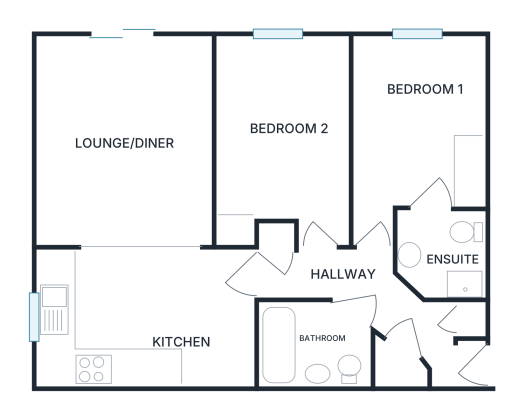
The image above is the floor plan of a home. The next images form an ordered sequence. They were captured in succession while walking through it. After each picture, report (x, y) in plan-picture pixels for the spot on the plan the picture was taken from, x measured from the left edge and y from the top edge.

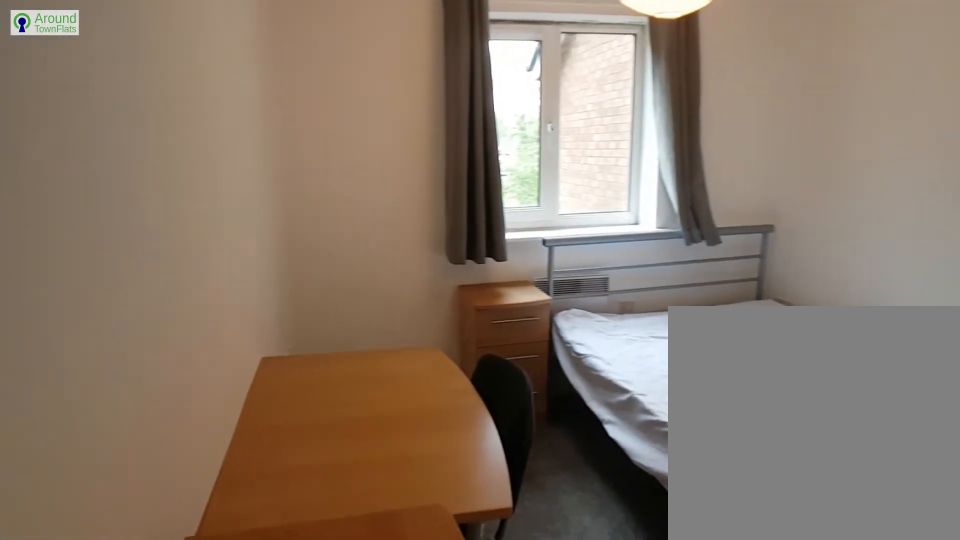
(369, 202)
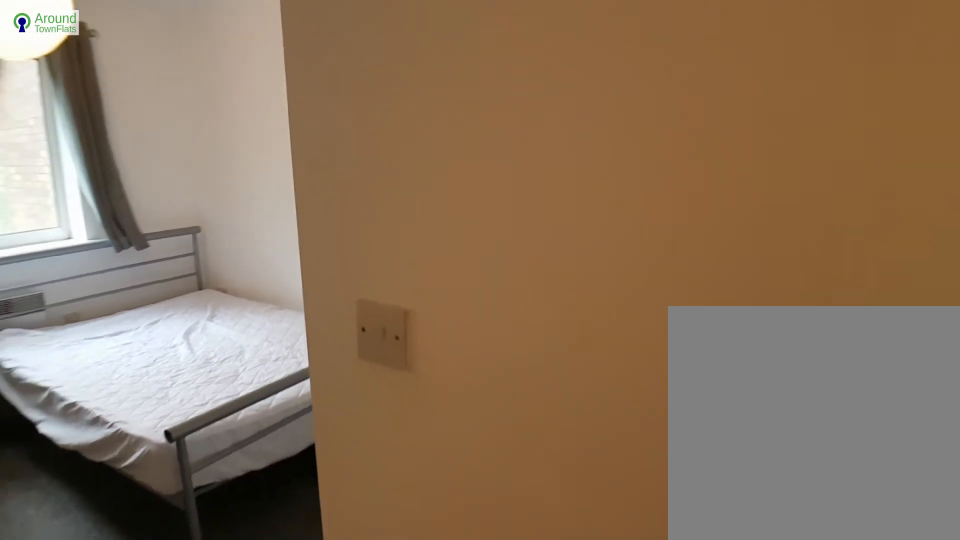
(370, 228)
